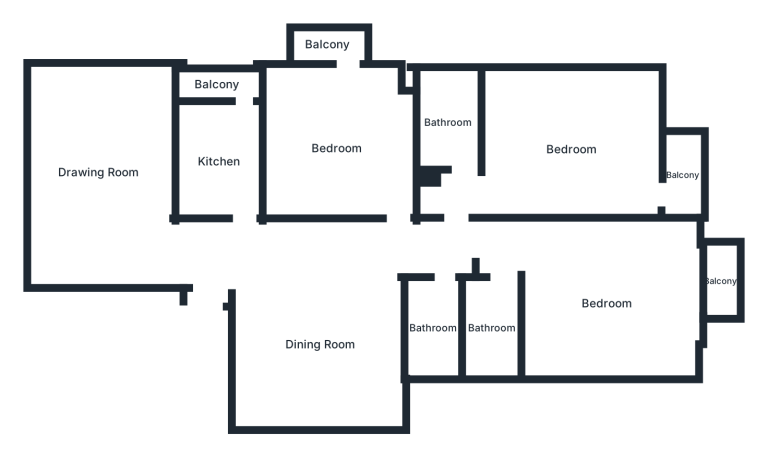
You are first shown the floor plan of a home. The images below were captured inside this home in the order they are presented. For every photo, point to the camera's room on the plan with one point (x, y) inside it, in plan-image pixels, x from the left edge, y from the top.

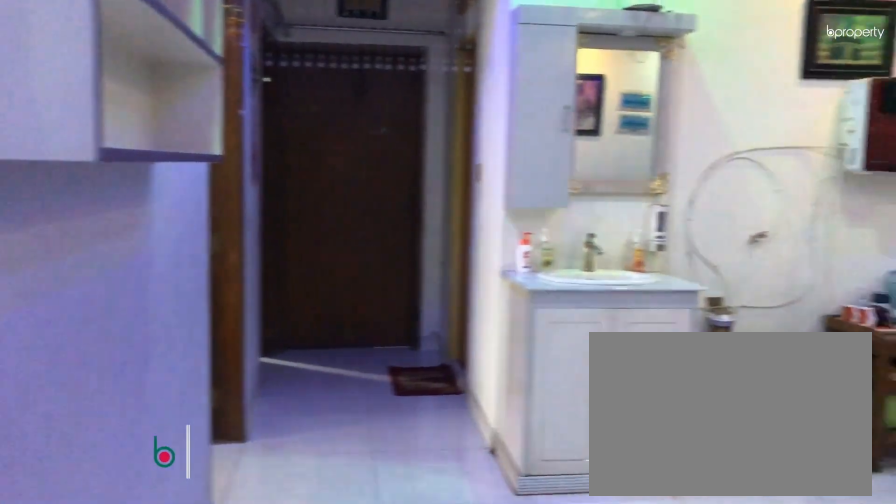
(319, 345)
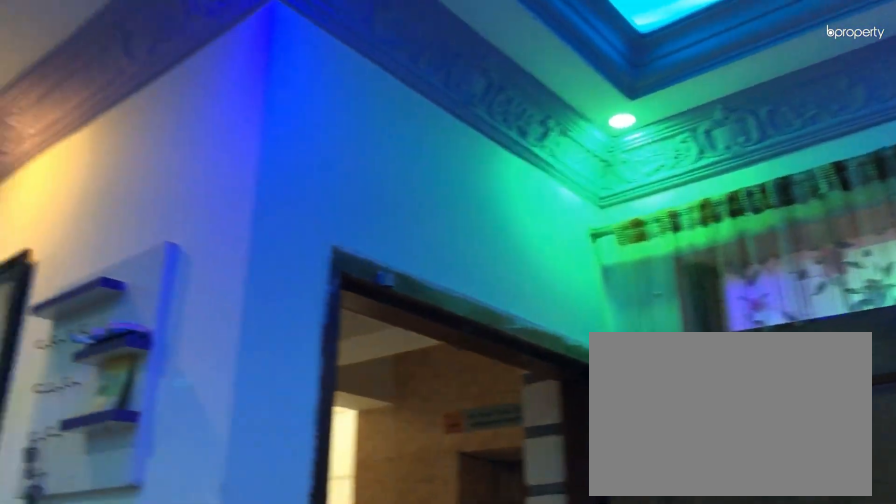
(319, 346)
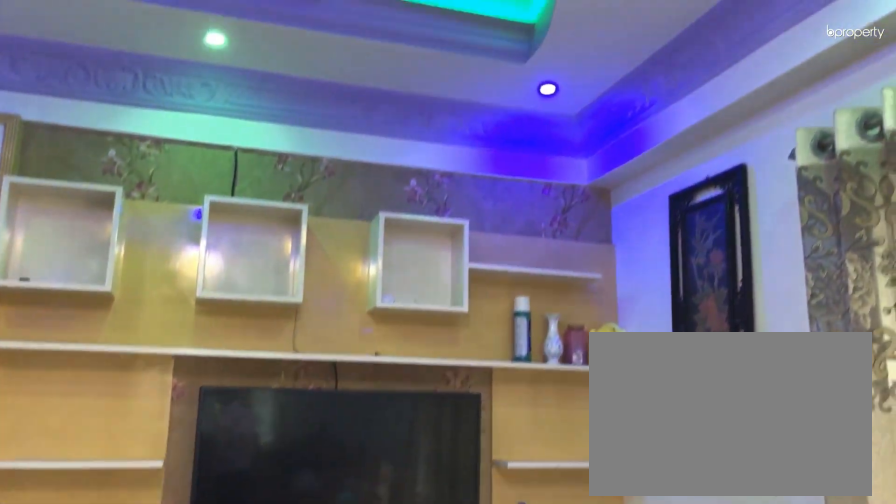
(96, 173)
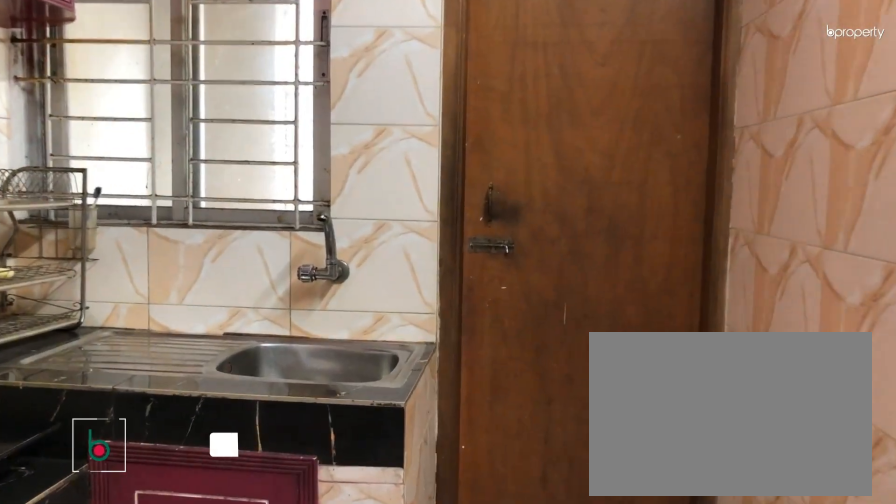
(220, 161)
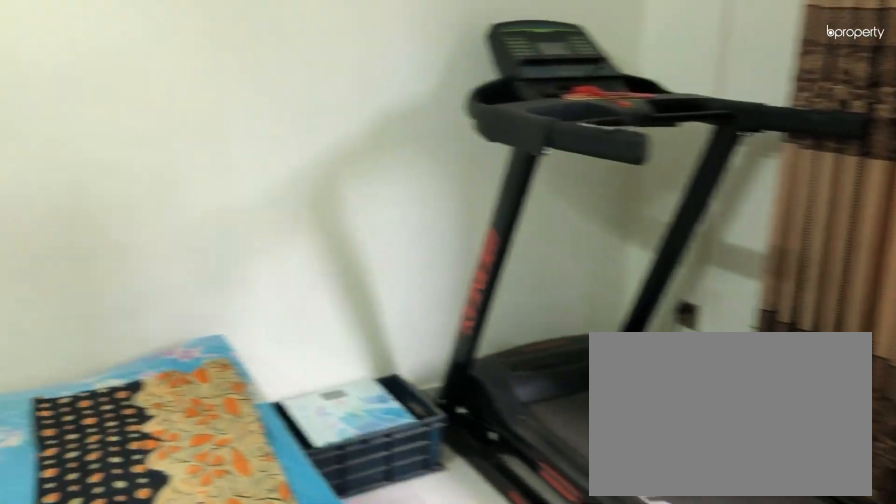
(337, 147)
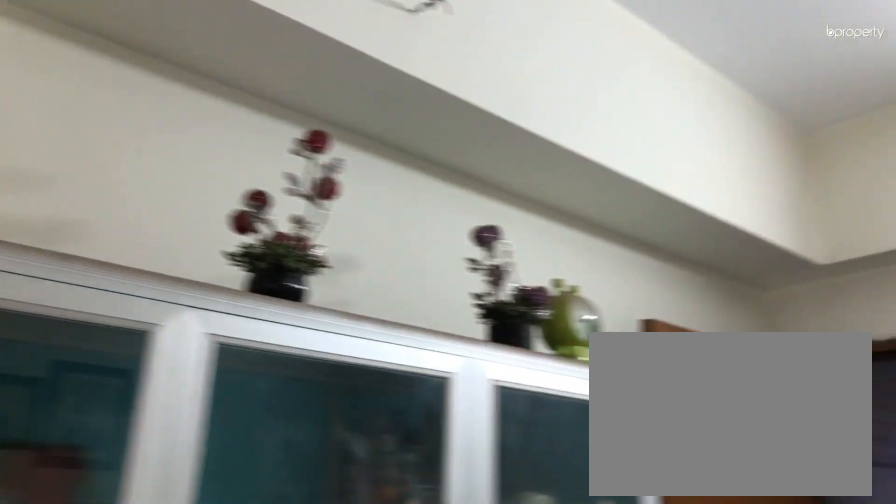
(337, 147)
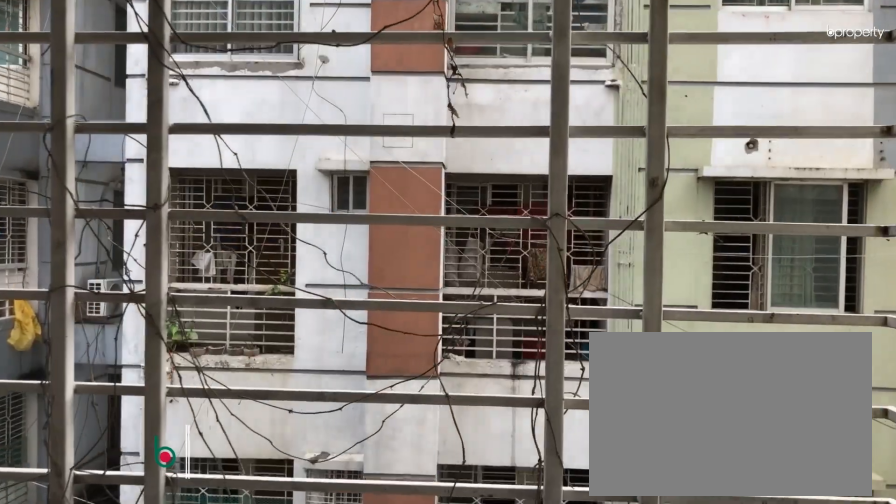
(329, 45)
